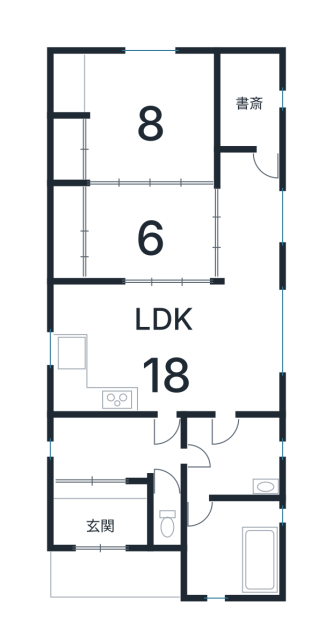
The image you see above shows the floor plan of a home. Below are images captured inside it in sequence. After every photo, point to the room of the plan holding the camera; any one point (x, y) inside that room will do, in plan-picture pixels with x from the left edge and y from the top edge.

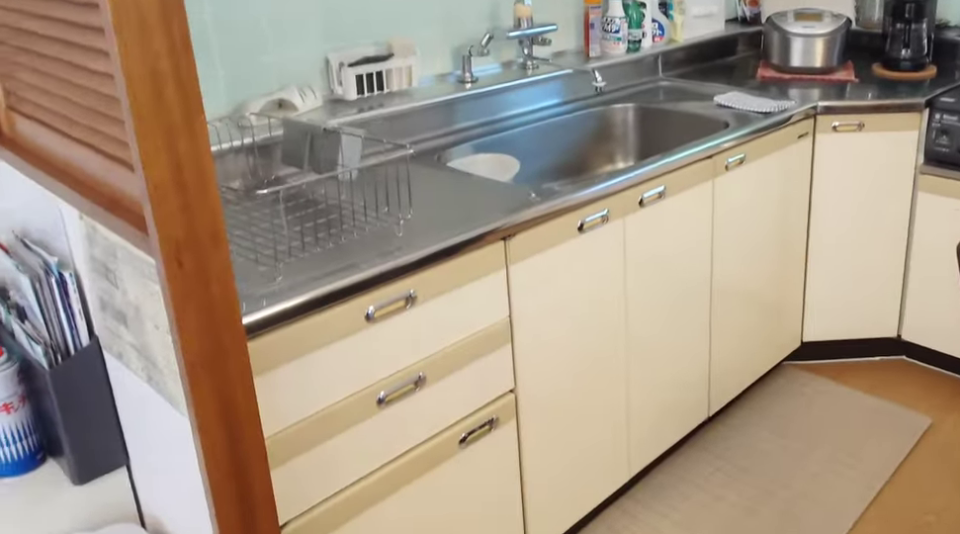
(98, 357)
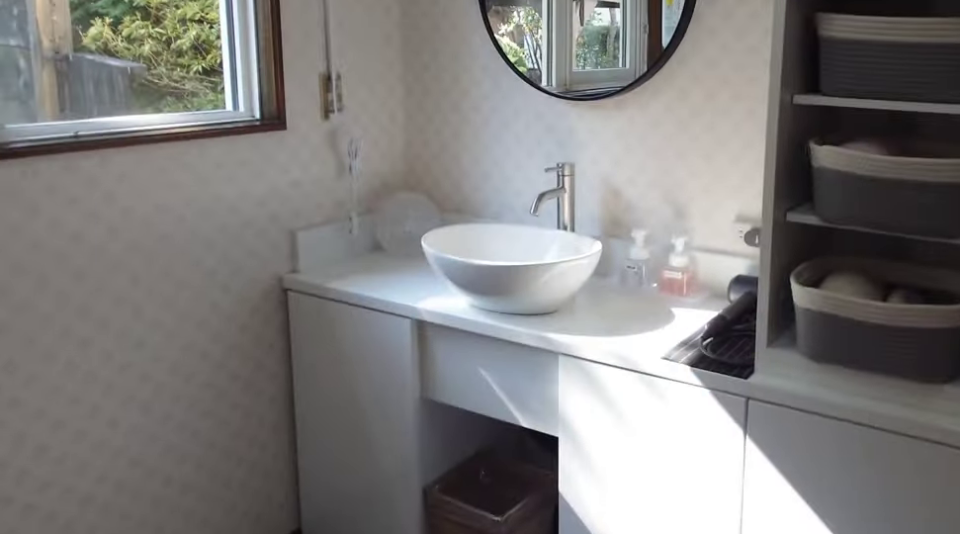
(238, 459)
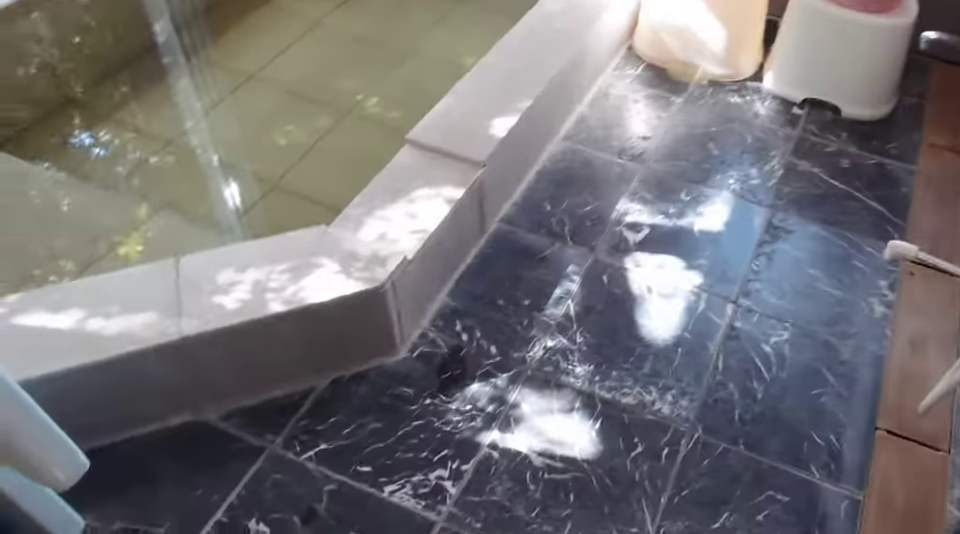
(237, 542)
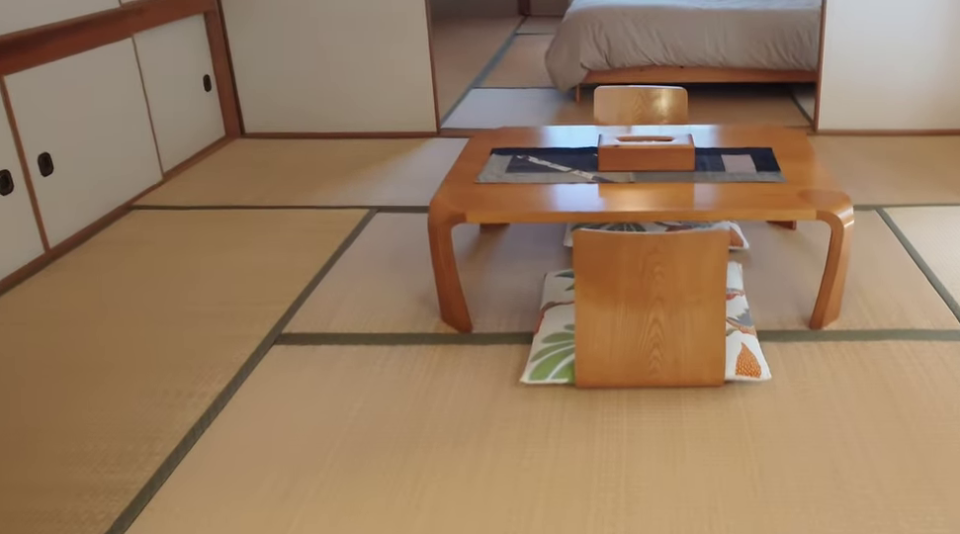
(151, 235)
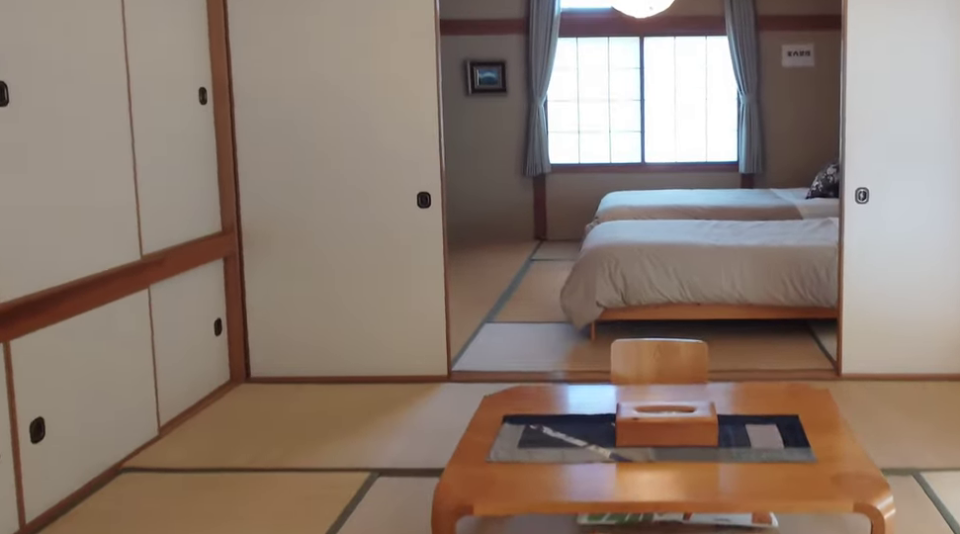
(151, 235)
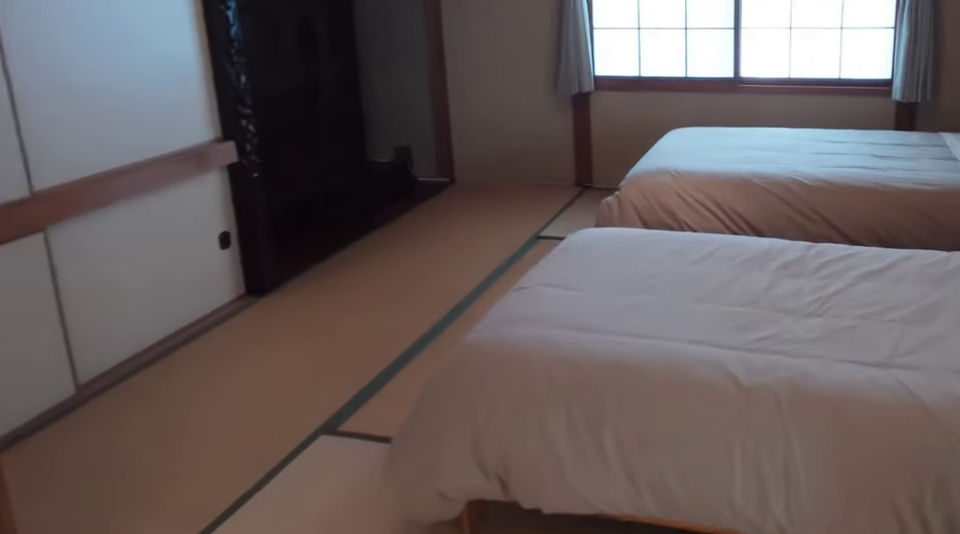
(152, 120)
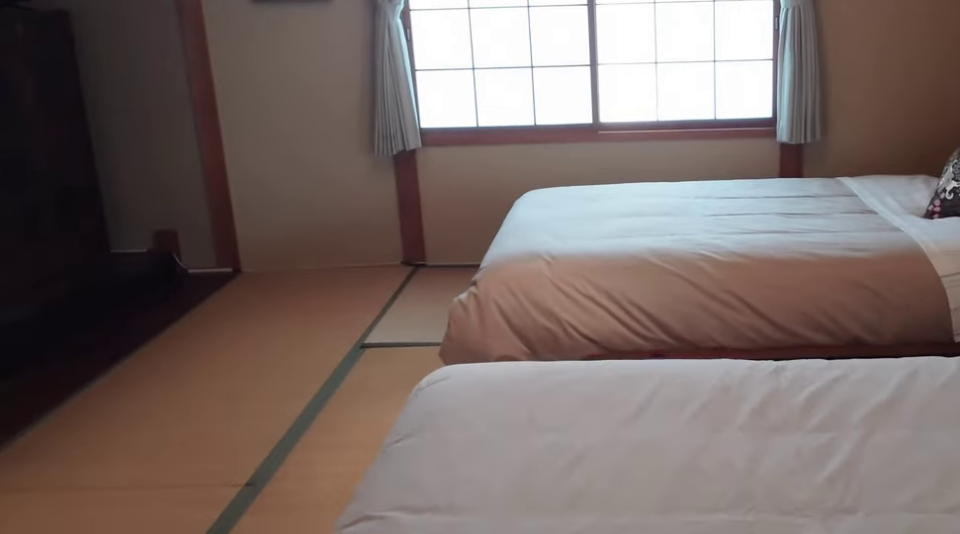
(152, 120)
